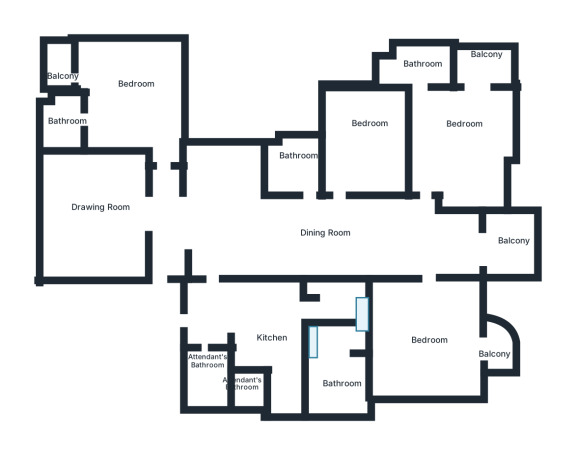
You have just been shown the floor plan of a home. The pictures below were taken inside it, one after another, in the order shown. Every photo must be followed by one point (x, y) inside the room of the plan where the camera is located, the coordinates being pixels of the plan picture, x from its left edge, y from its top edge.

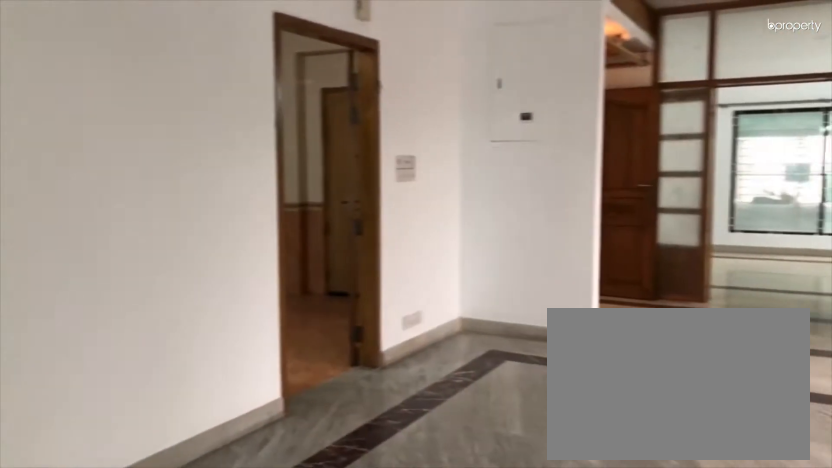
(258, 229)
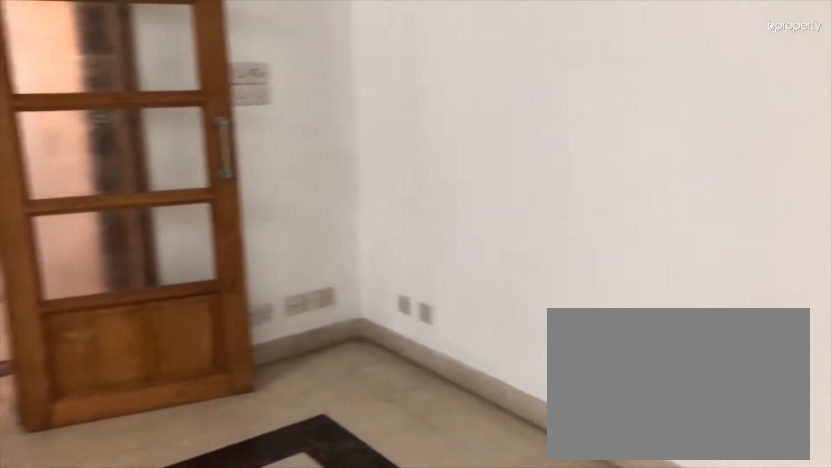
(89, 213)
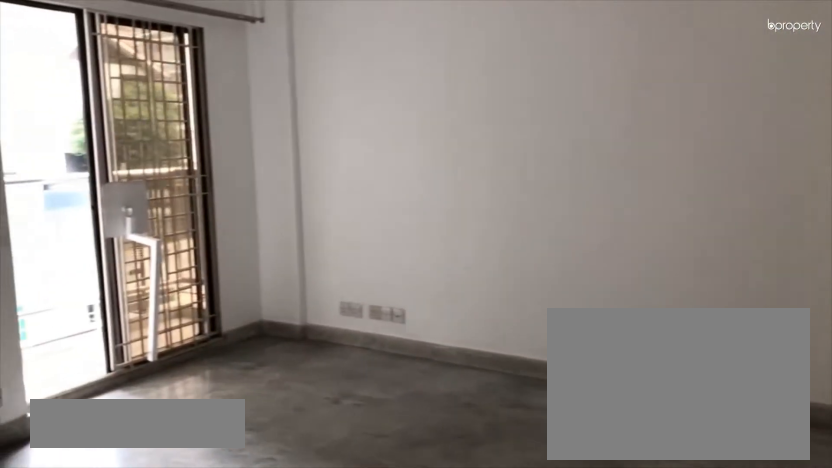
(120, 96)
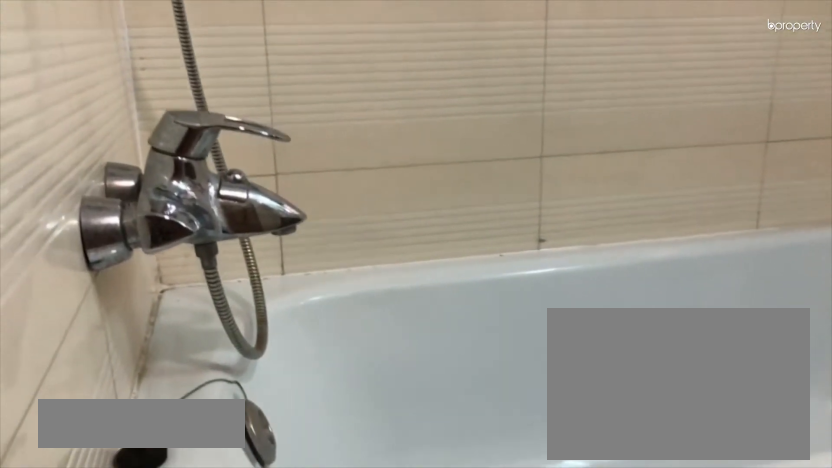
(70, 121)
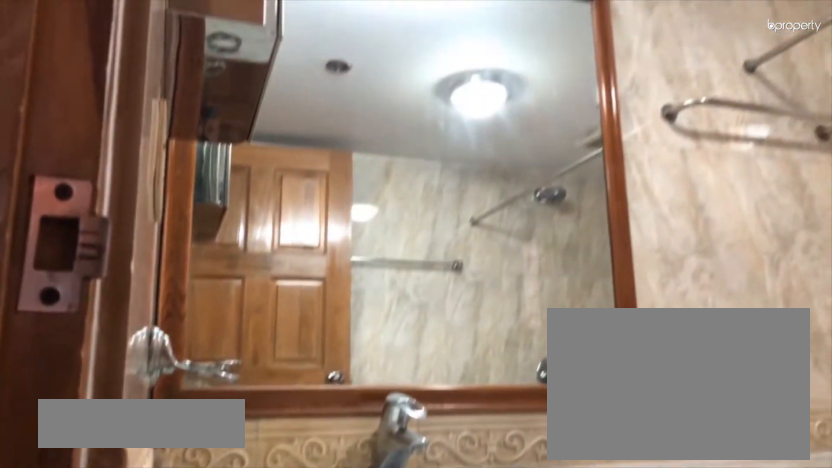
(296, 163)
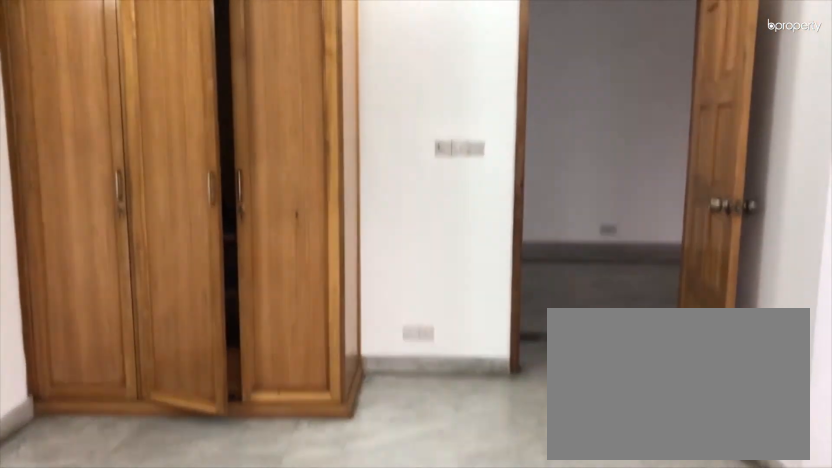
(370, 139)
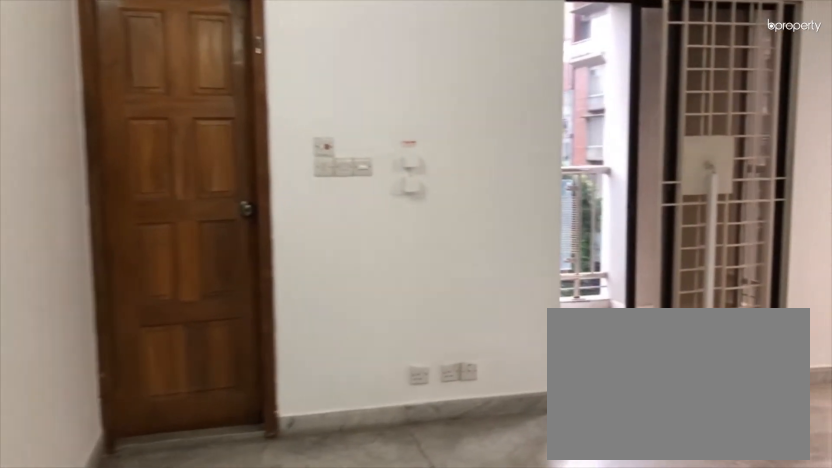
(470, 121)
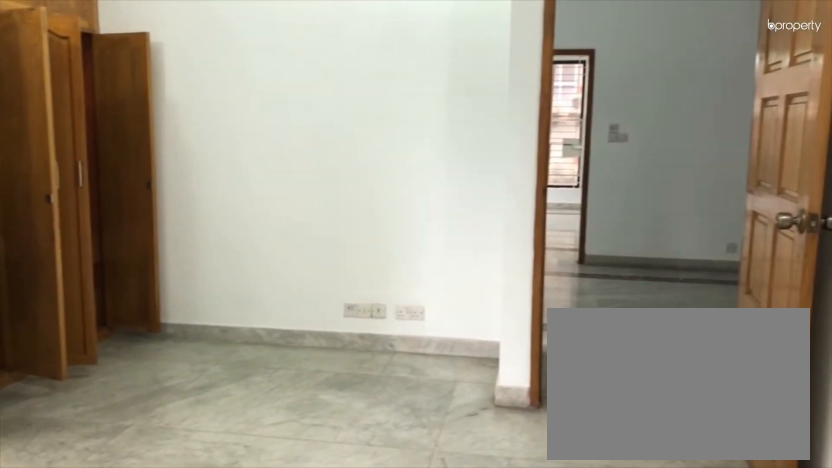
(470, 121)
